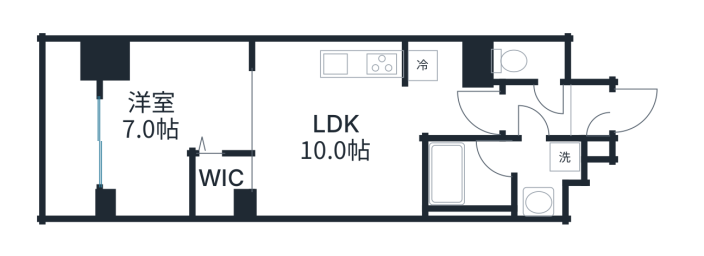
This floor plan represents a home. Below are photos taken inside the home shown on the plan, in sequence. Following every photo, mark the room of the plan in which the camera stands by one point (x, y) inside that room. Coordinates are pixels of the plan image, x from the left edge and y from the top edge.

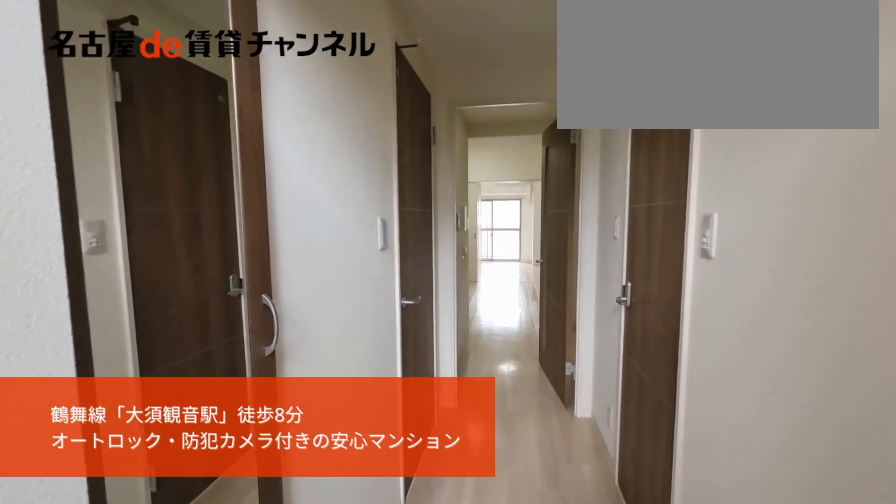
(590, 117)
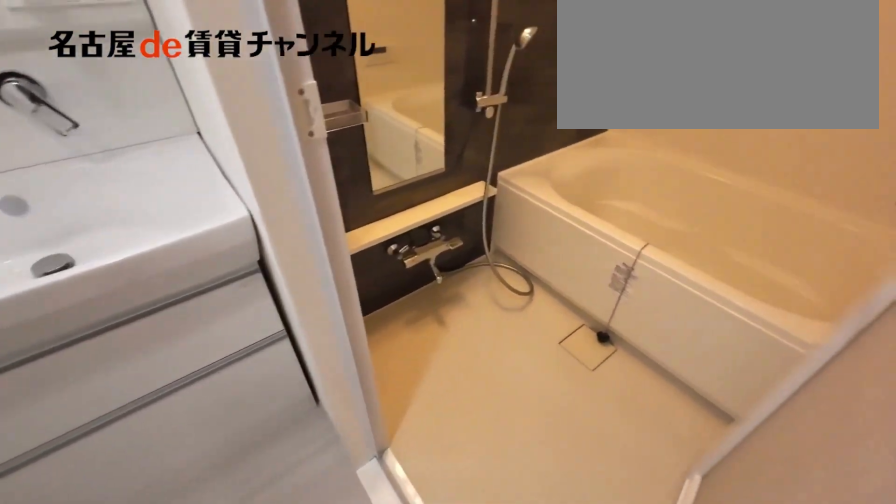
(500, 176)
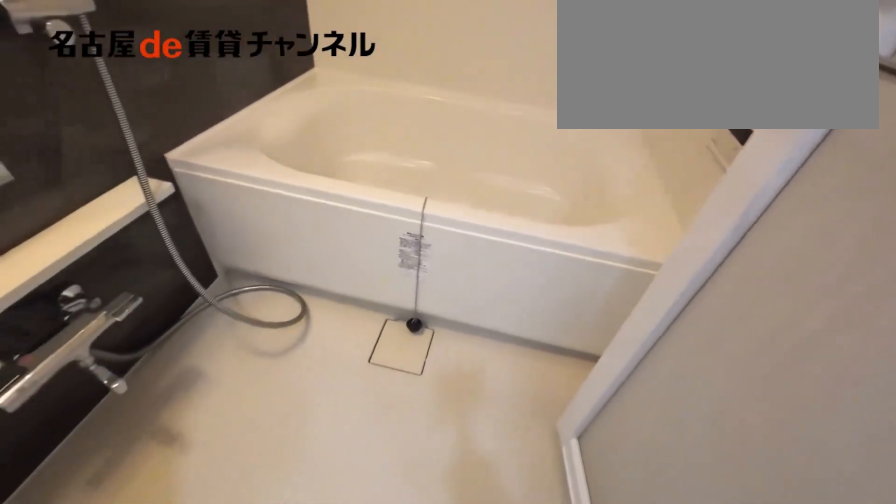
(500, 176)
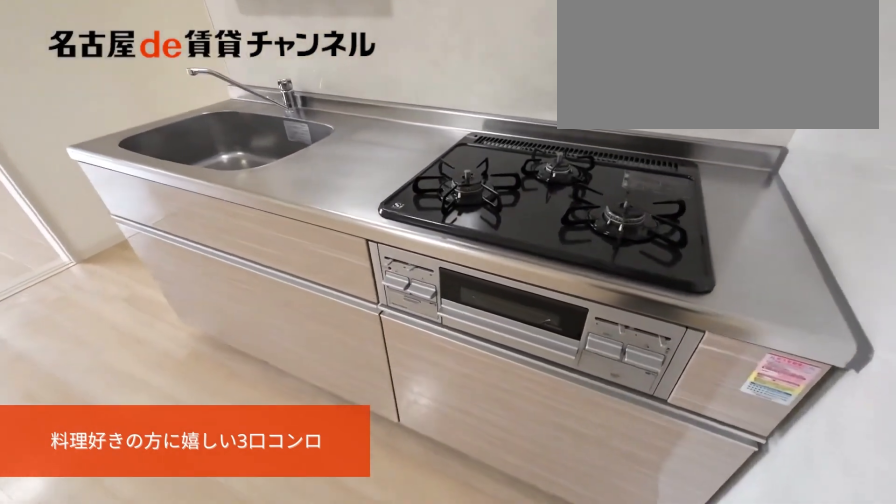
(337, 128)
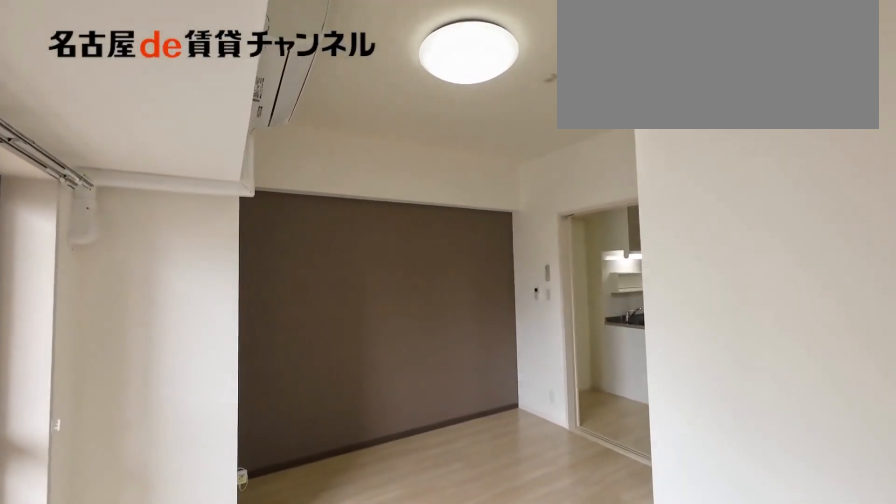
(174, 128)
